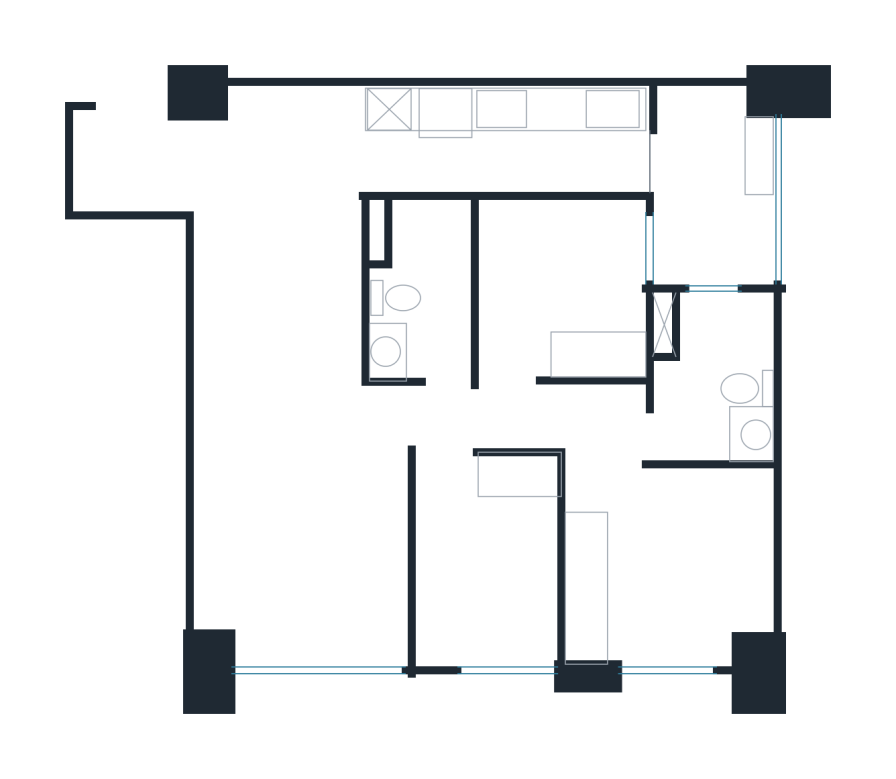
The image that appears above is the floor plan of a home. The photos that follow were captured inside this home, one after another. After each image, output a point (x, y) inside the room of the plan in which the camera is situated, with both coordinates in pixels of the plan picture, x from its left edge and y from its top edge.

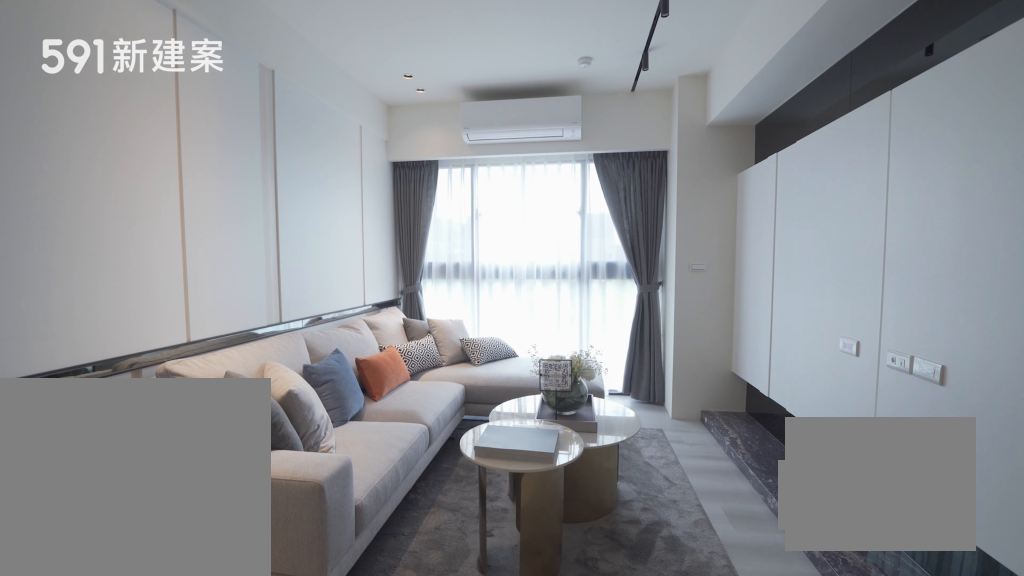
(302, 522)
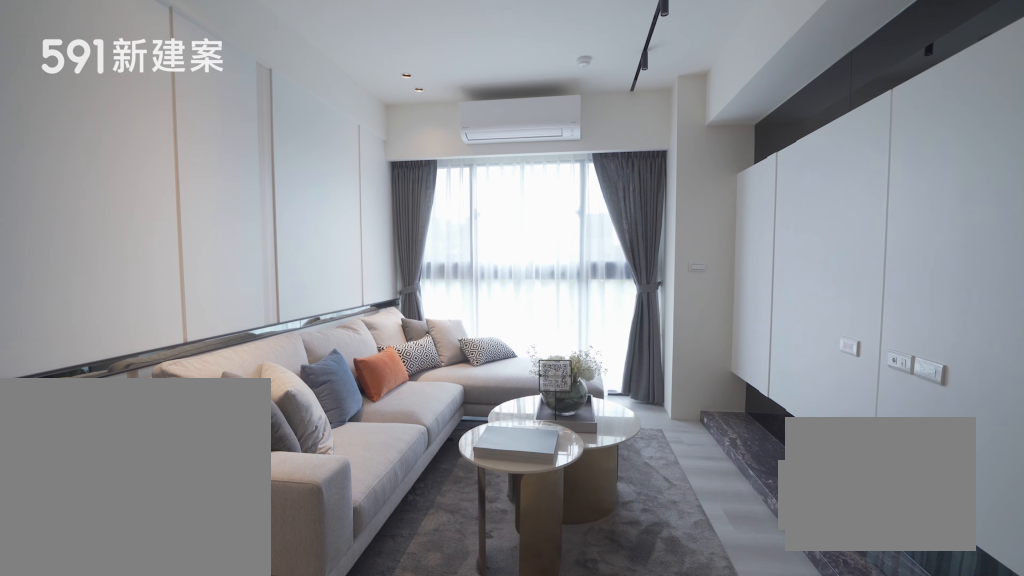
(302, 522)
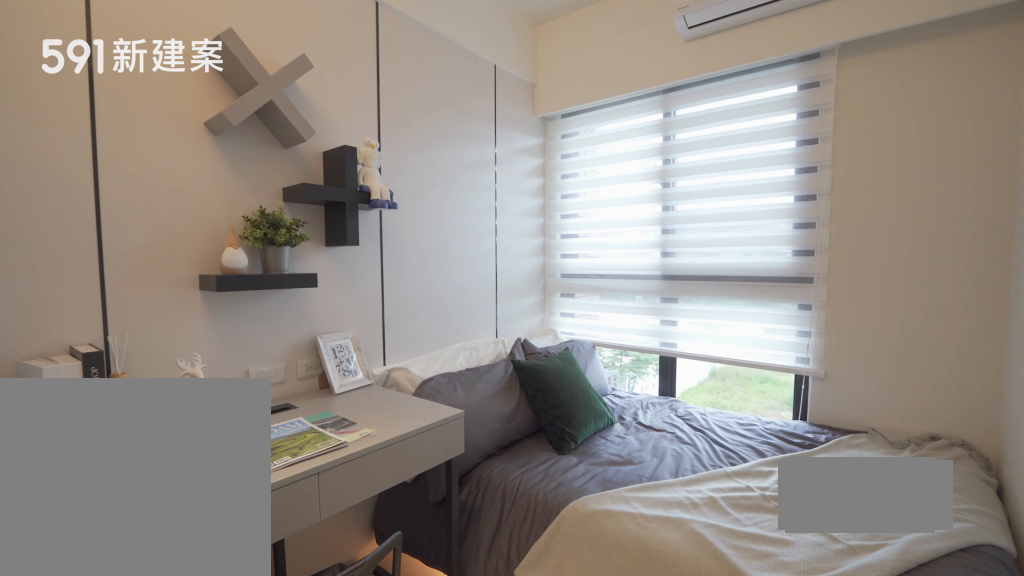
(491, 563)
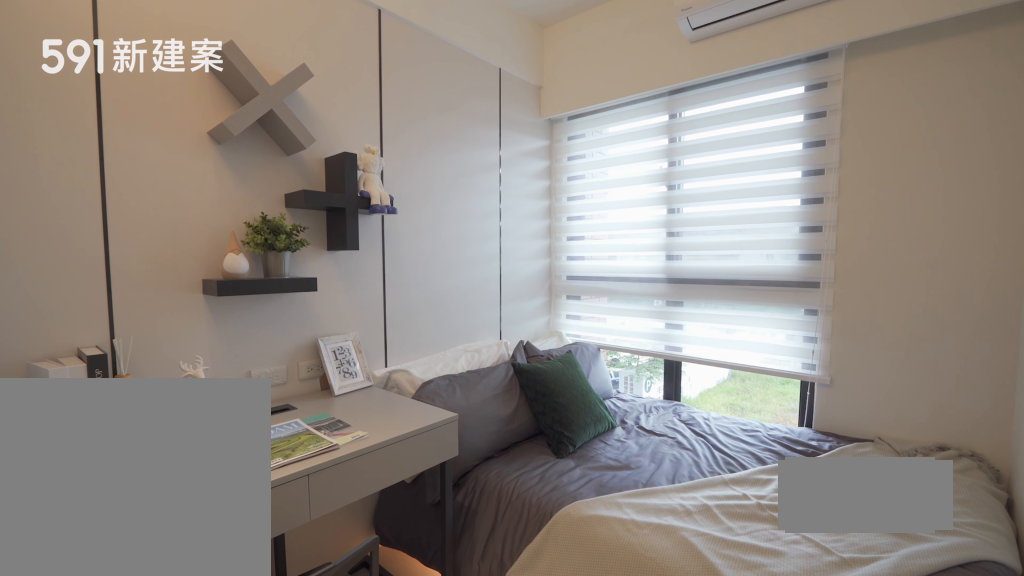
(491, 563)
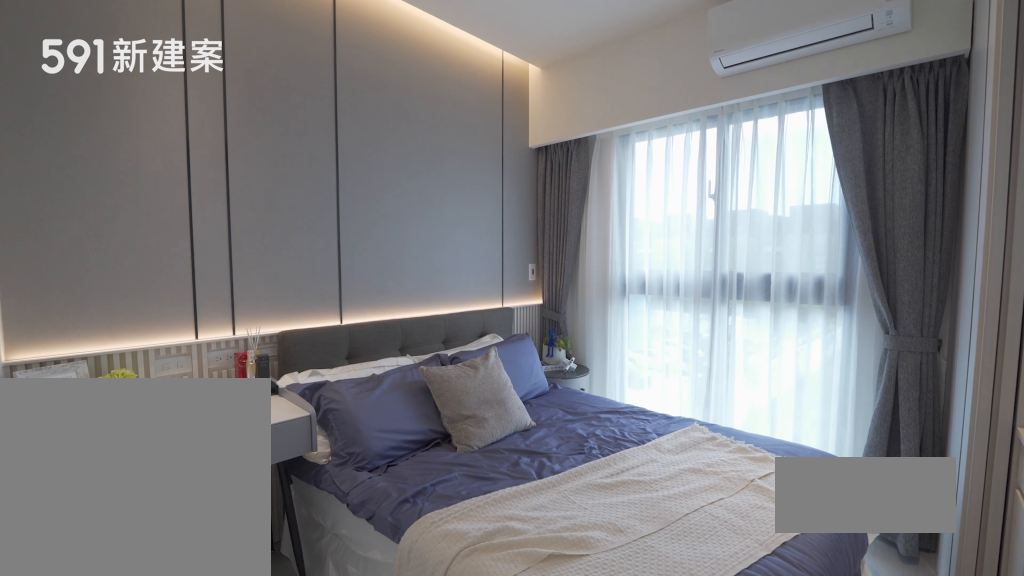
(663, 547)
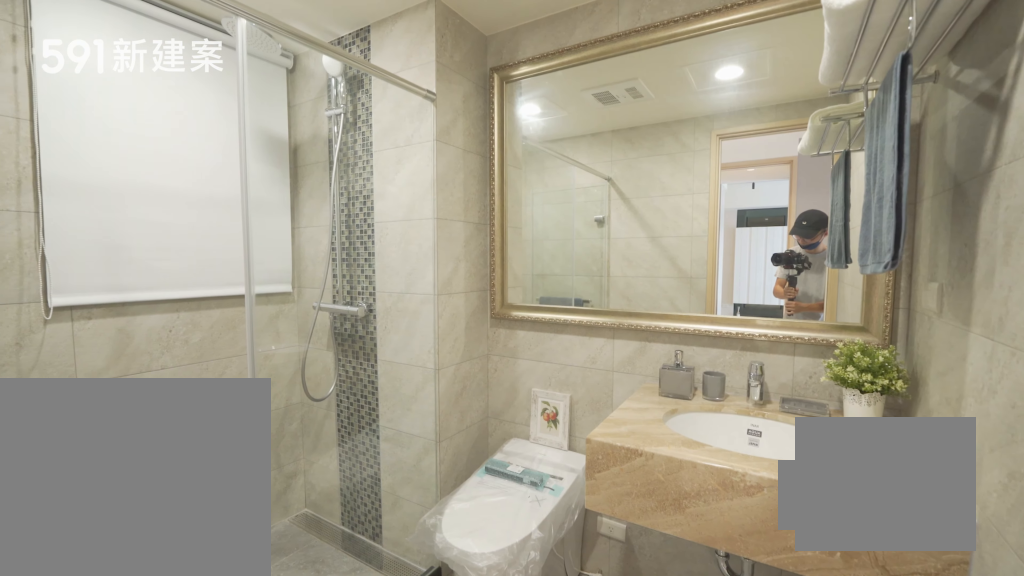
(719, 376)
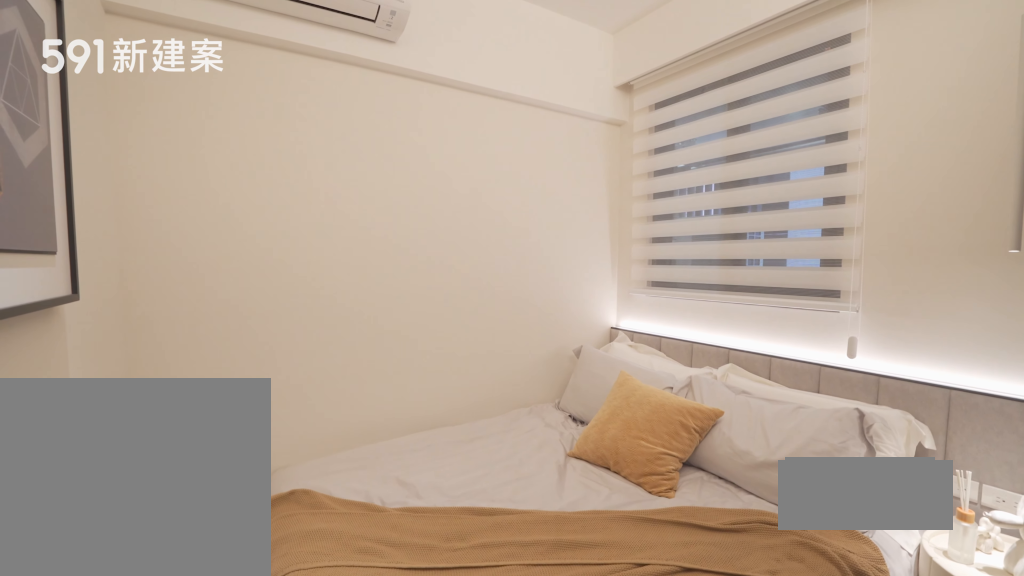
(567, 284)
